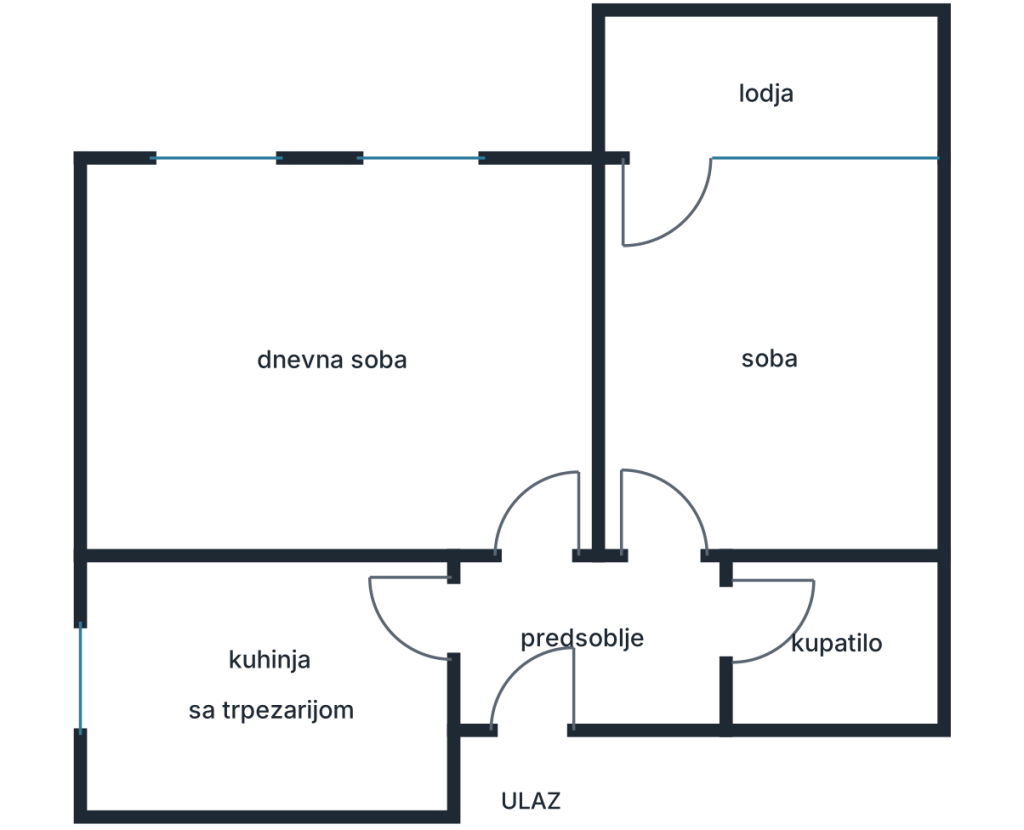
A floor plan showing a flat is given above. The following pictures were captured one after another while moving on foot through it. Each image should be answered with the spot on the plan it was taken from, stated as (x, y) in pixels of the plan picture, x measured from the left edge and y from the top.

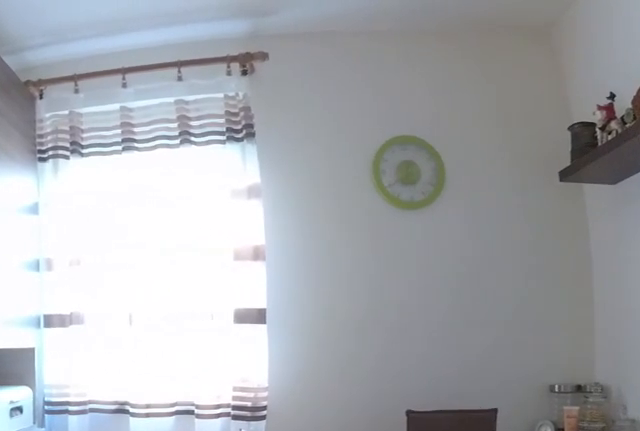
(432, 631)
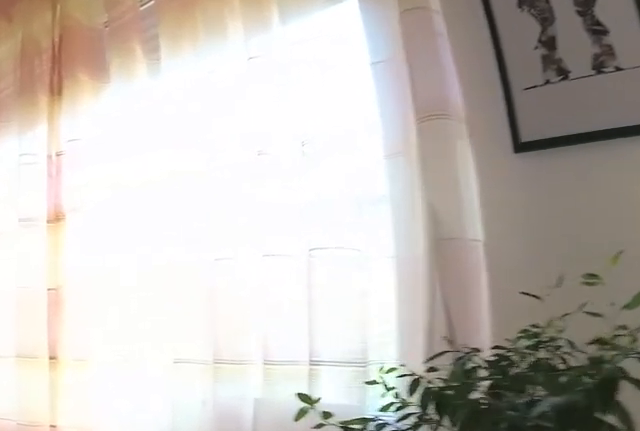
(418, 253)
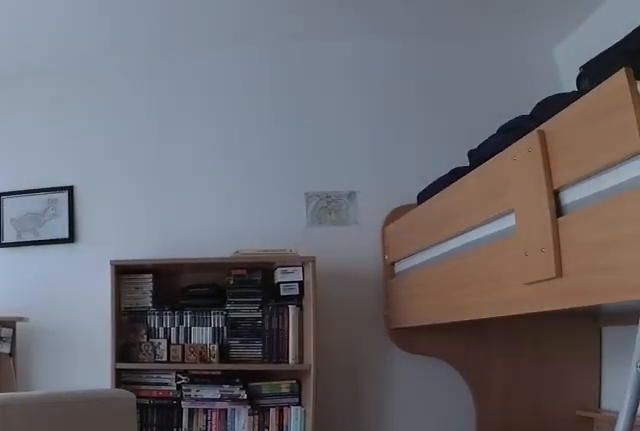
(662, 458)
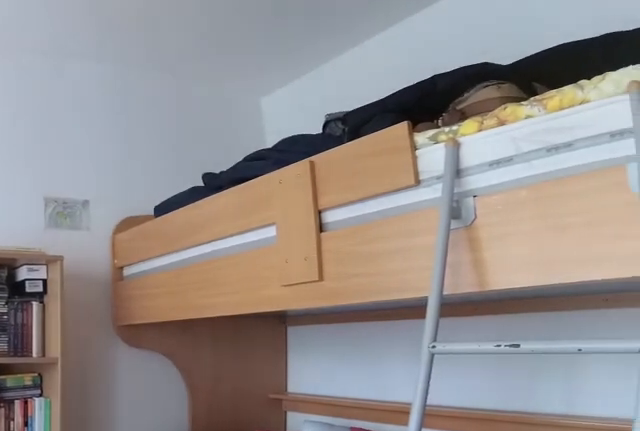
(658, 397)
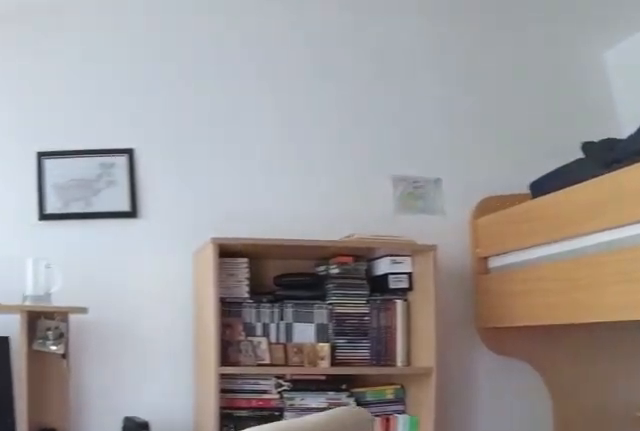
(673, 368)
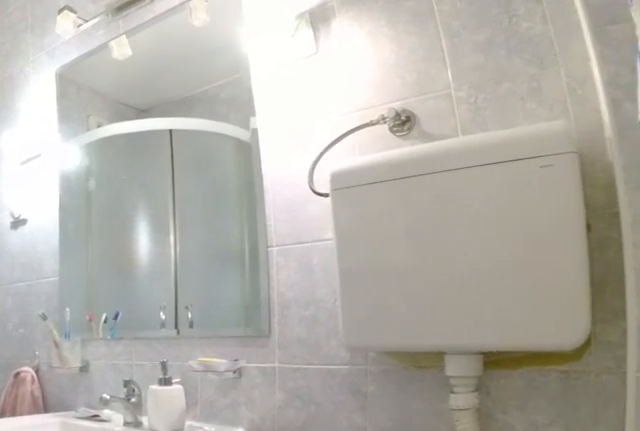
(710, 603)
